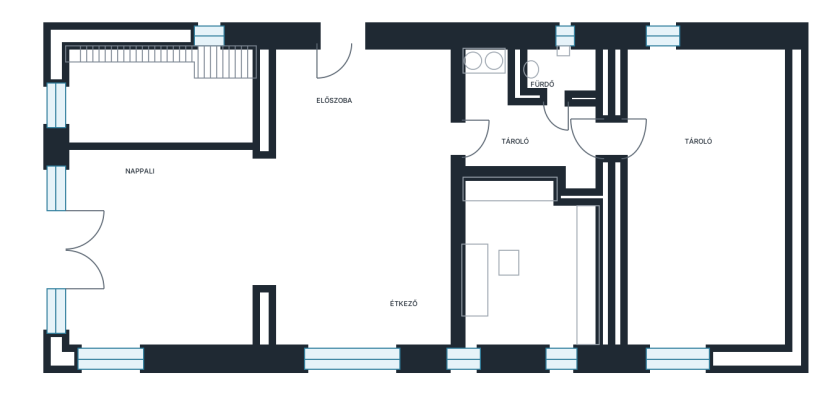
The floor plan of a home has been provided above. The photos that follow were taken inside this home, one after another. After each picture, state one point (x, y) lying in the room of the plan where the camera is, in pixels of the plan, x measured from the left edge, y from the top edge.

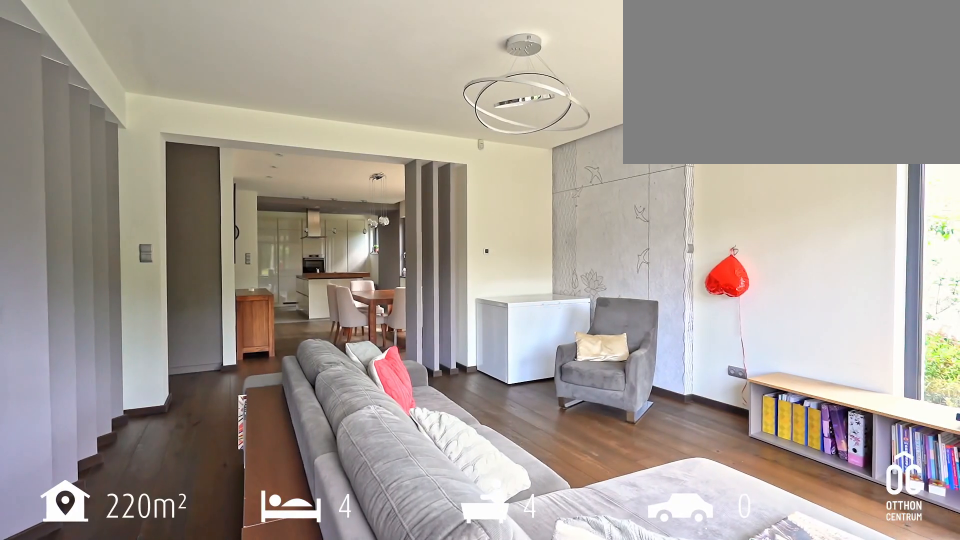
(161, 217)
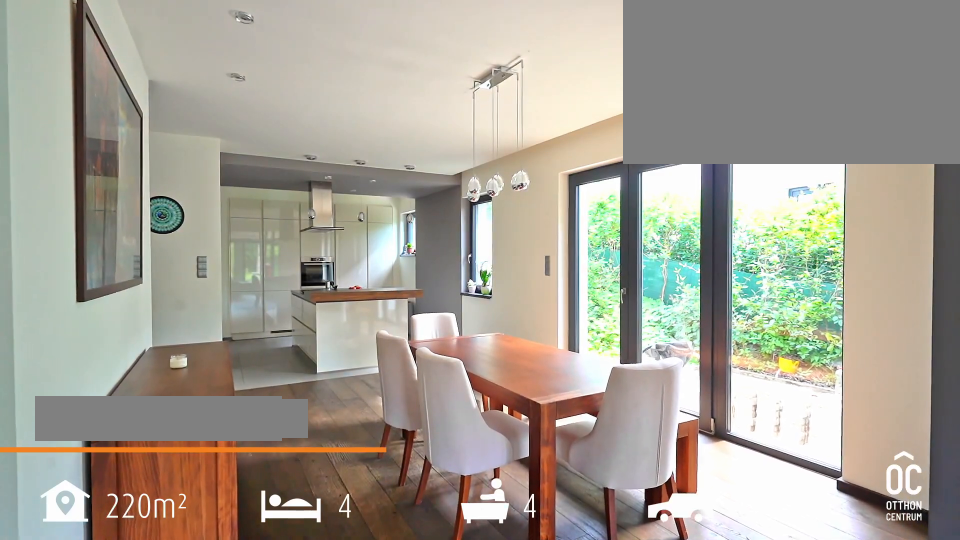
(360, 267)
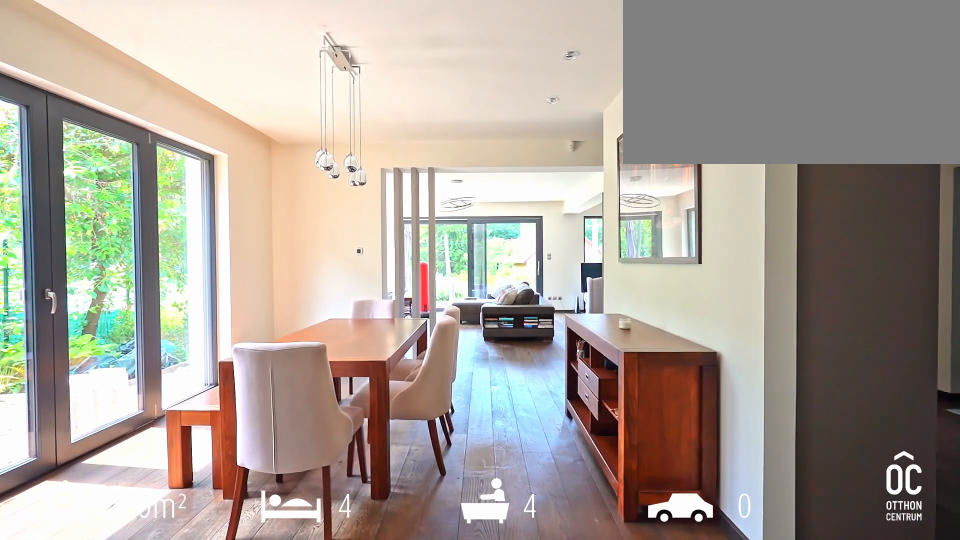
(360, 267)
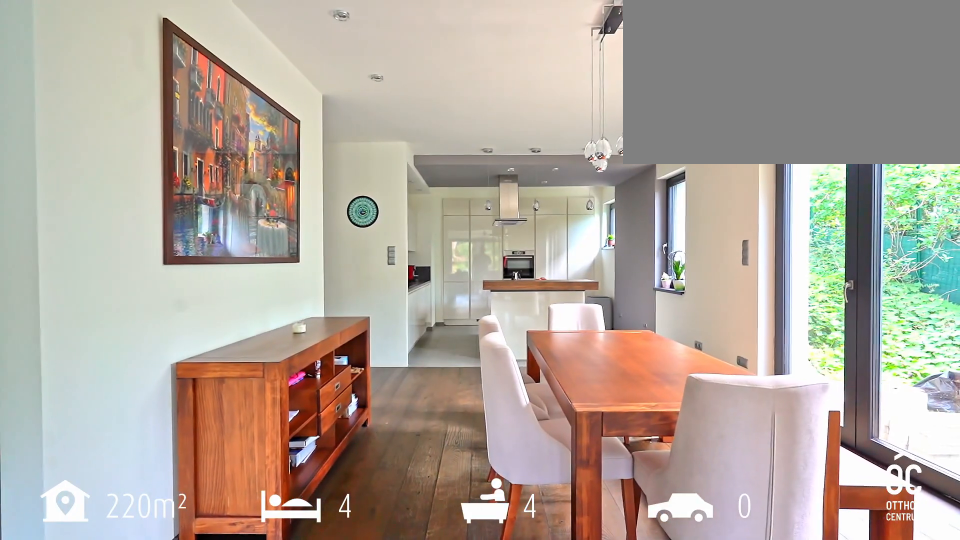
(360, 267)
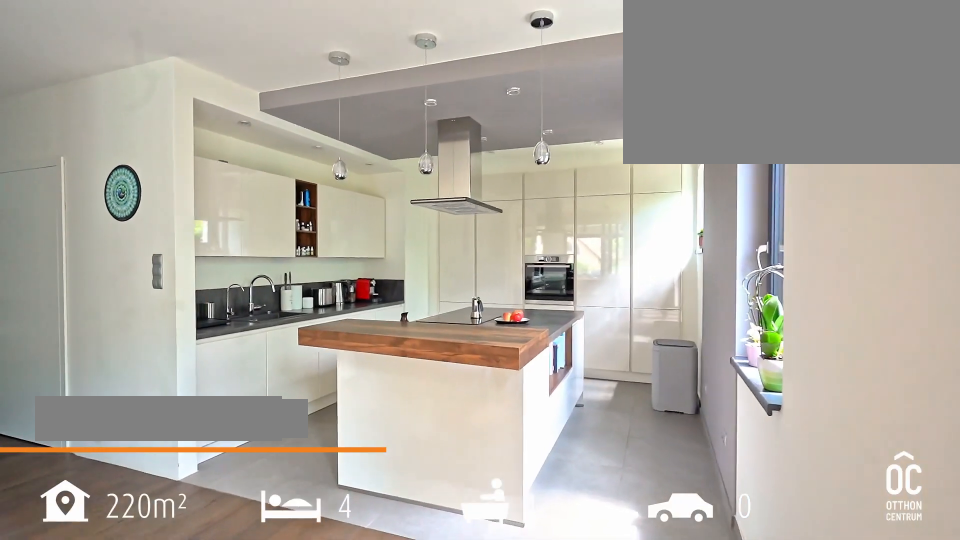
(520, 271)
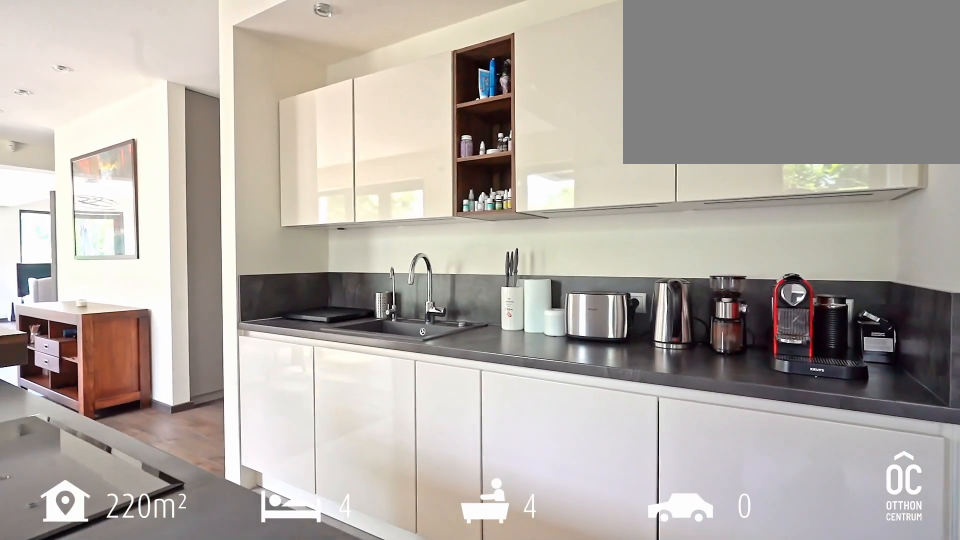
(520, 270)
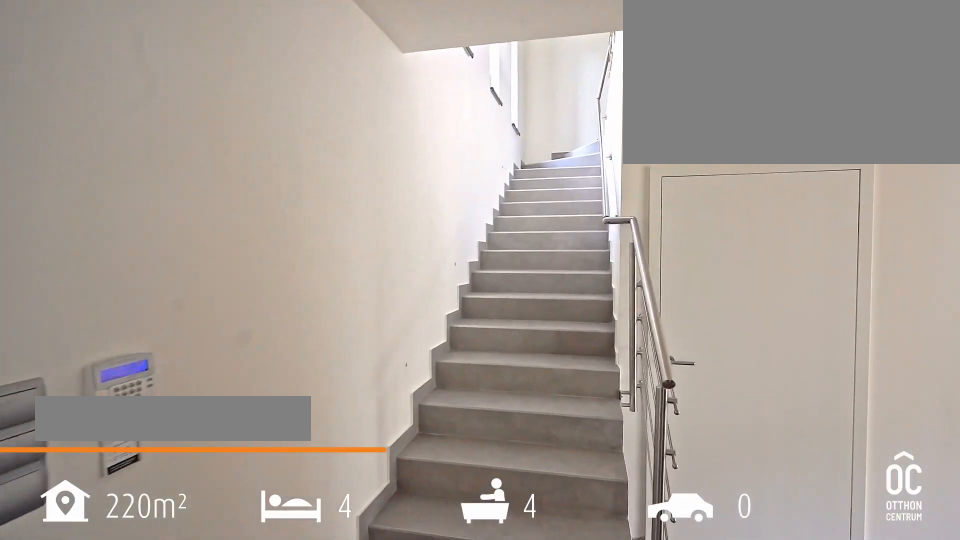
(372, 69)
